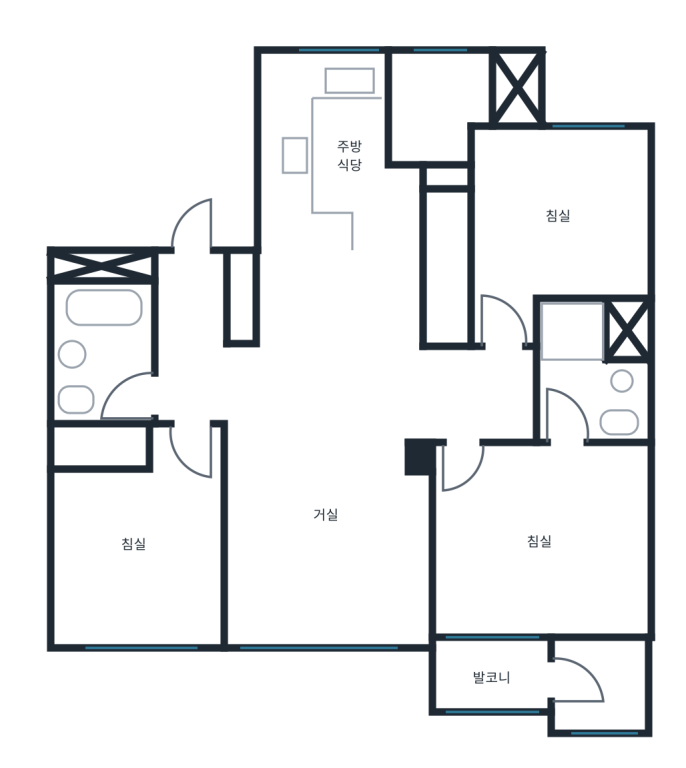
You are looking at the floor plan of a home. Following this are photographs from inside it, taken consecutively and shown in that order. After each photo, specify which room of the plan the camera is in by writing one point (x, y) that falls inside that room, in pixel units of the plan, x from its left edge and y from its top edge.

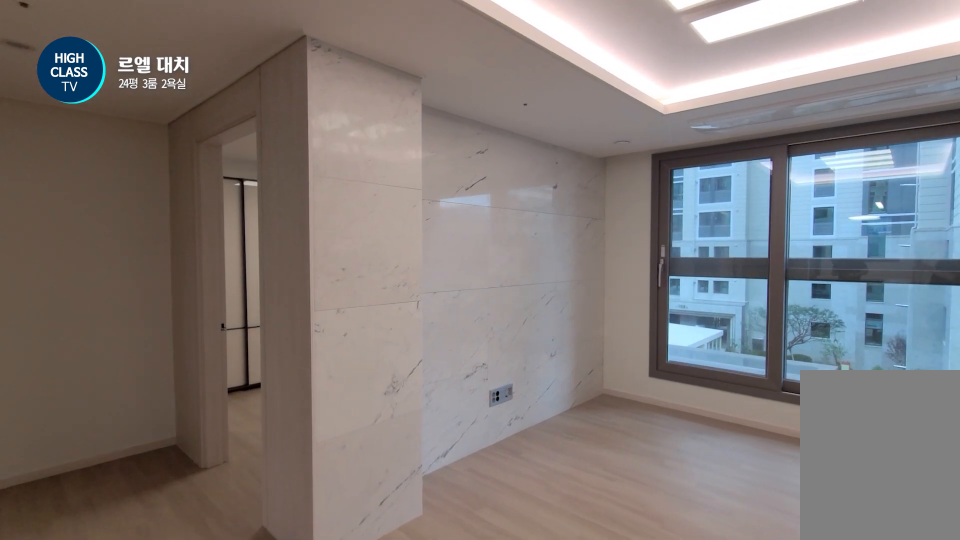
(326, 495)
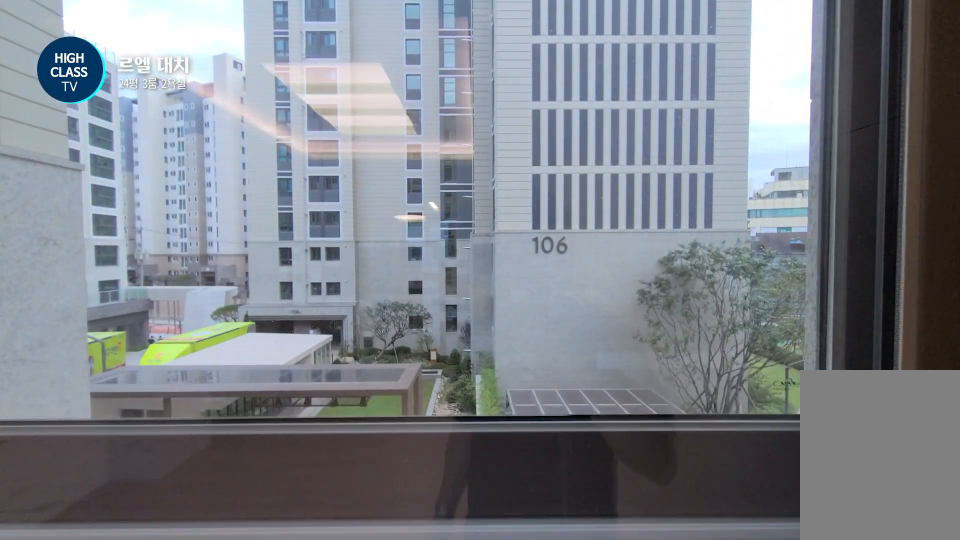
(326, 495)
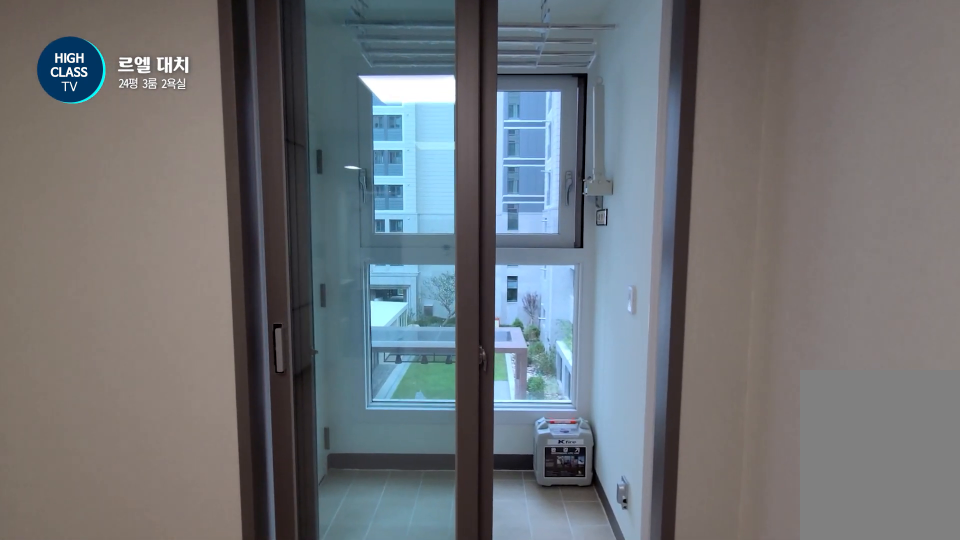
(531, 569)
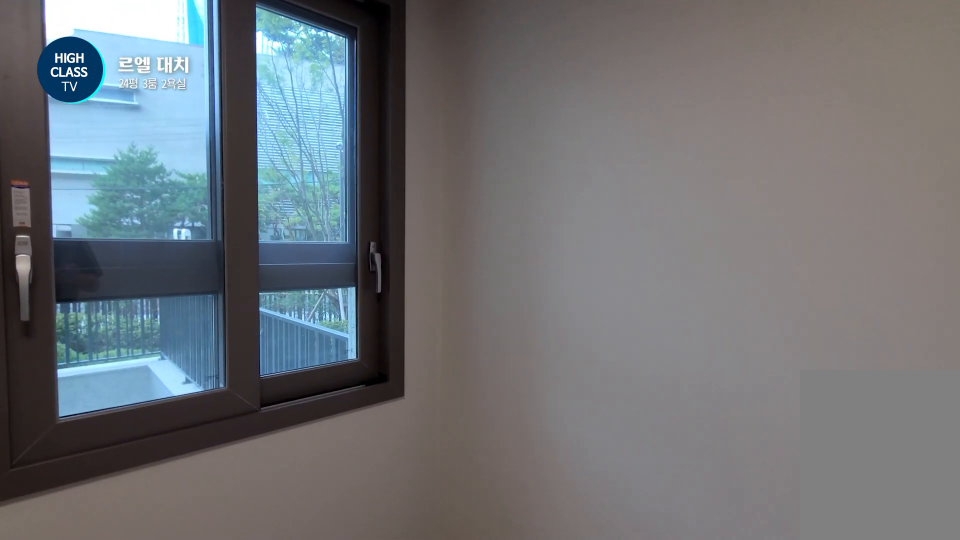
(552, 222)
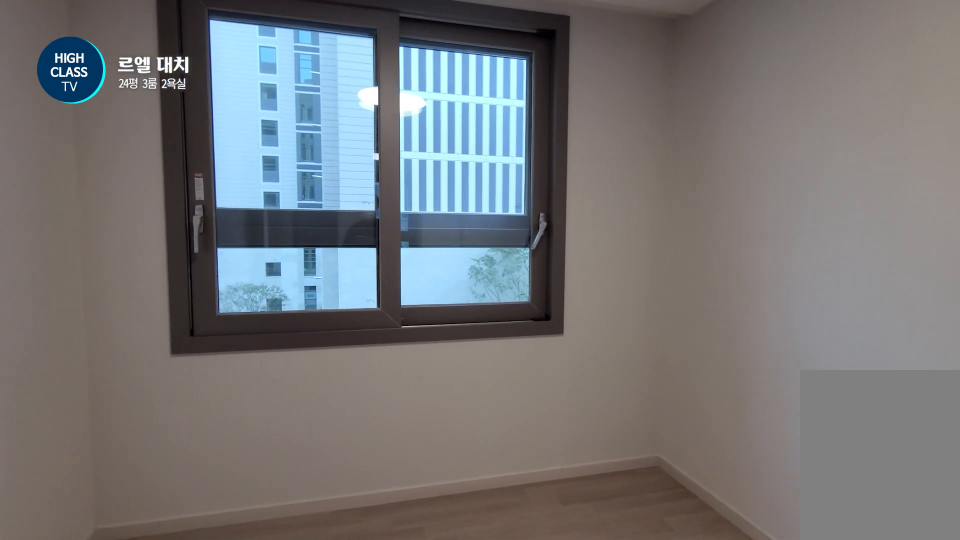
(138, 535)
